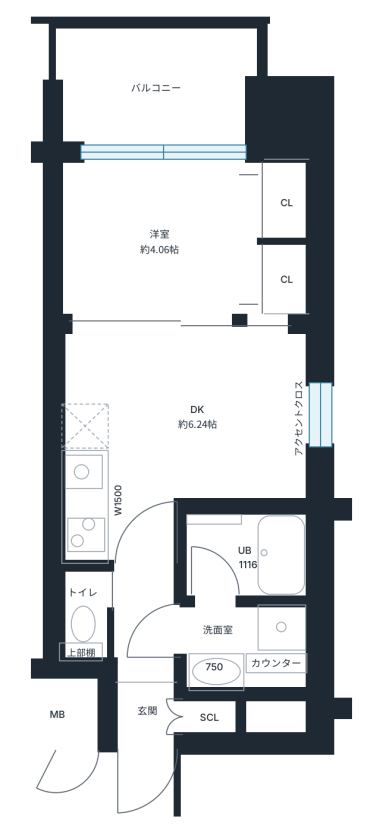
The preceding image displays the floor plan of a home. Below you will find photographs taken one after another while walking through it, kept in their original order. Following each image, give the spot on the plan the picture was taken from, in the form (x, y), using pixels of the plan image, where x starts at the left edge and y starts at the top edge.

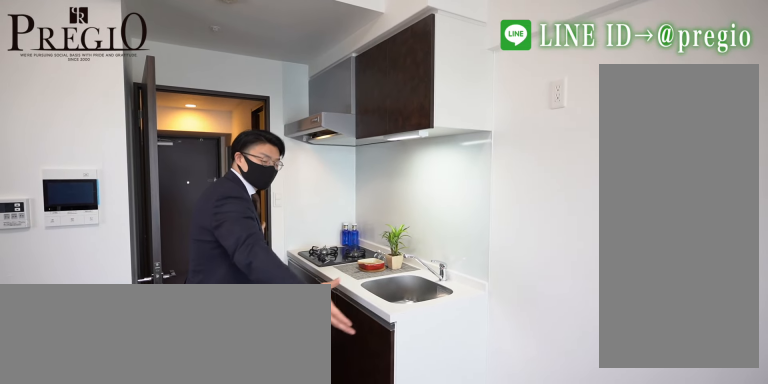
(83, 422)
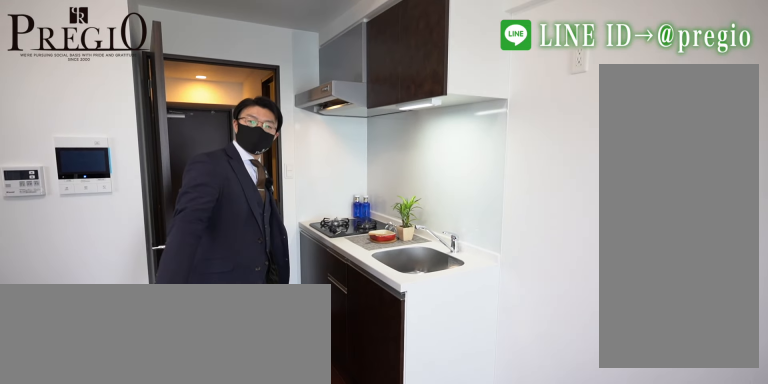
(83, 422)
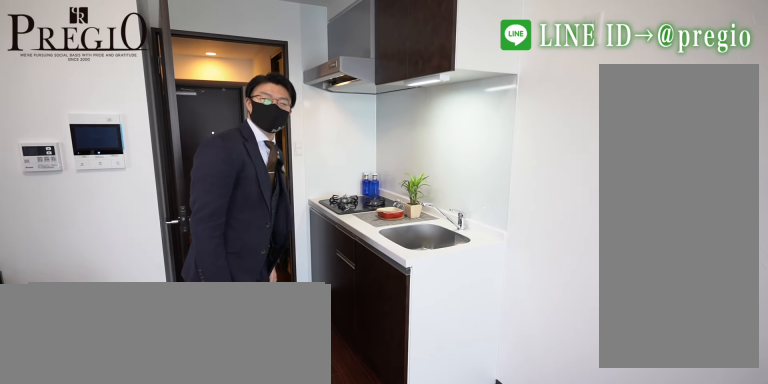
(83, 422)
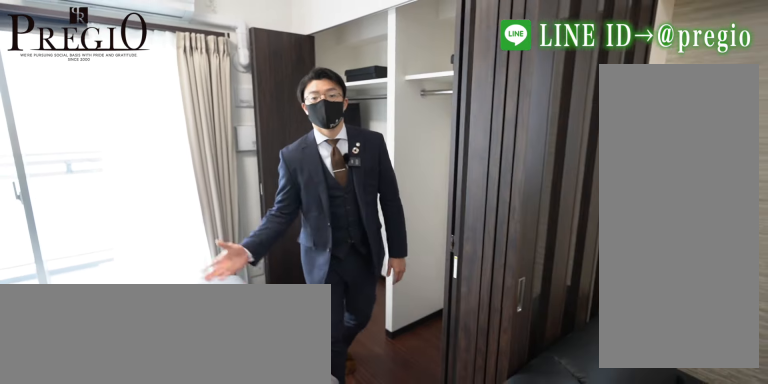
(167, 329)
